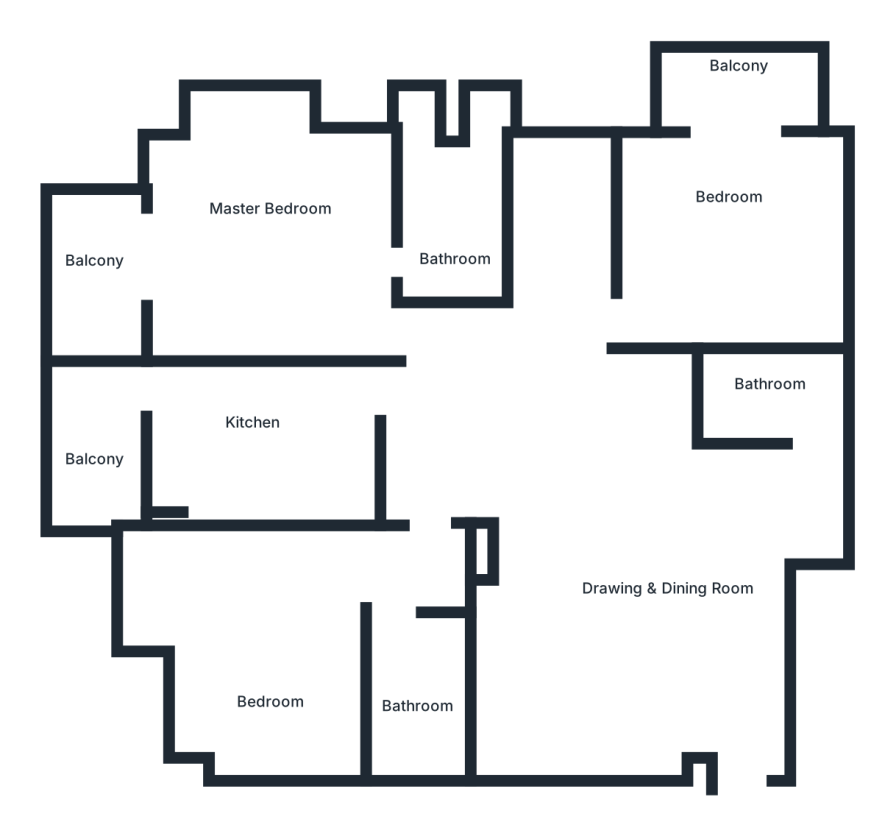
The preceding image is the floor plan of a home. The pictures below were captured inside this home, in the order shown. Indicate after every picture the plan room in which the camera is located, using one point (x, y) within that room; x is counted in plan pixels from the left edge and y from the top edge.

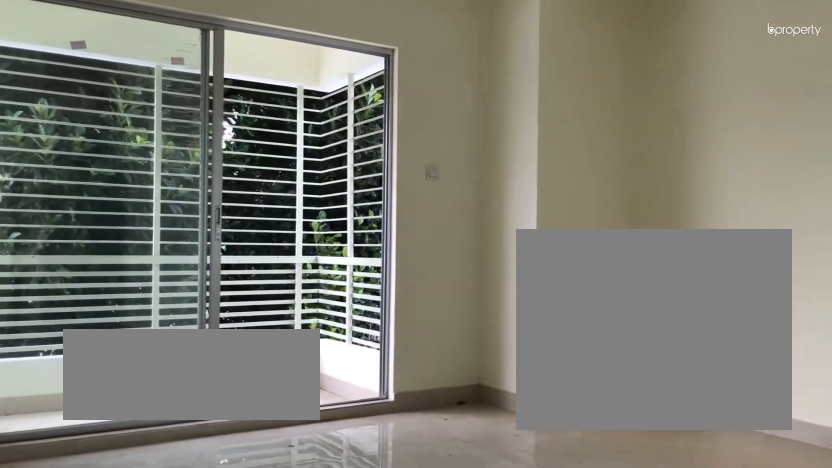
(271, 244)
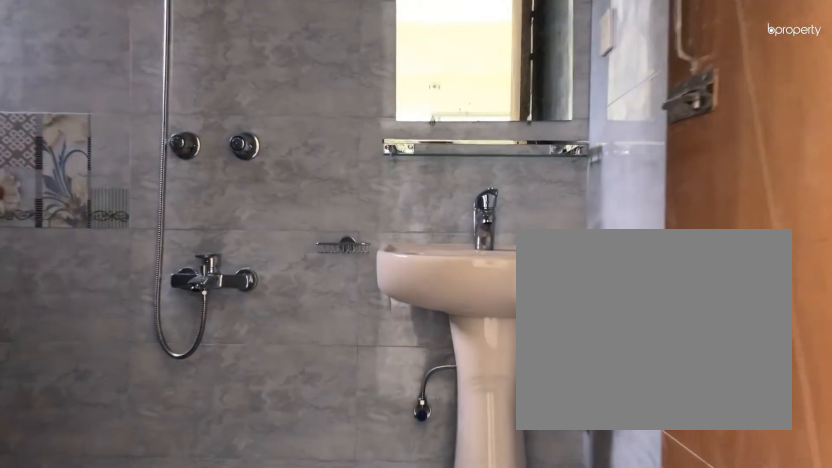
(438, 218)
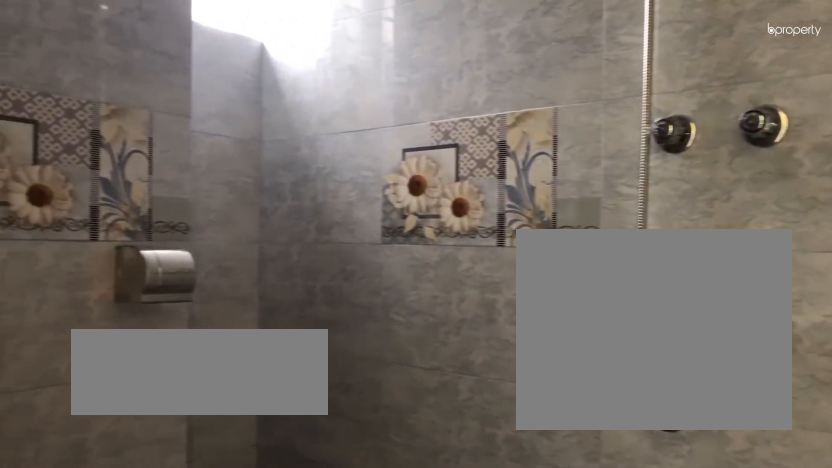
(438, 218)
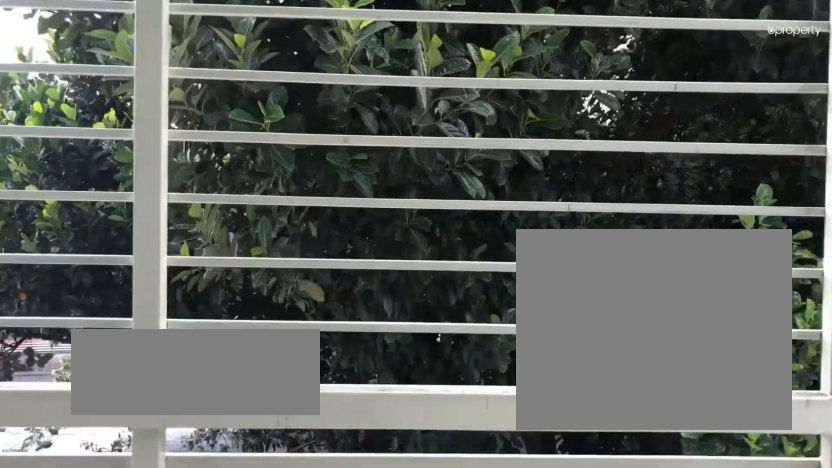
(103, 278)
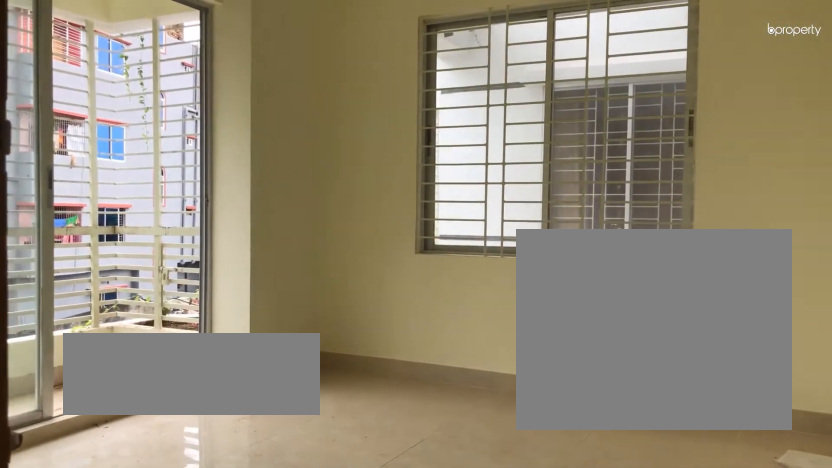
(725, 226)
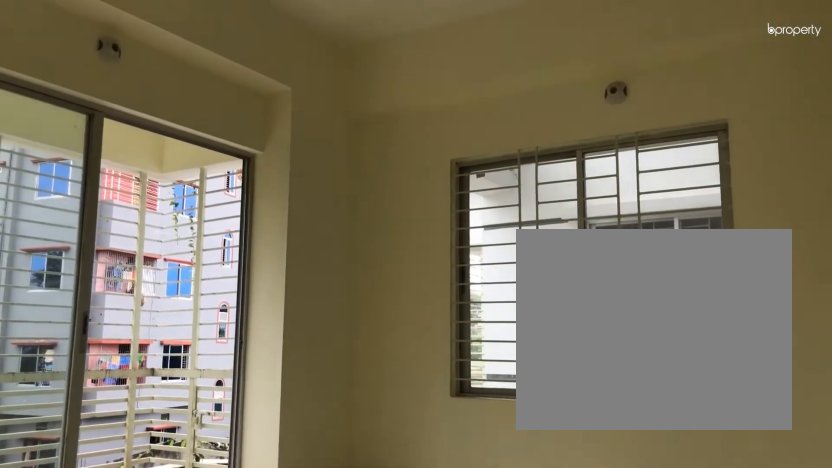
(725, 225)
